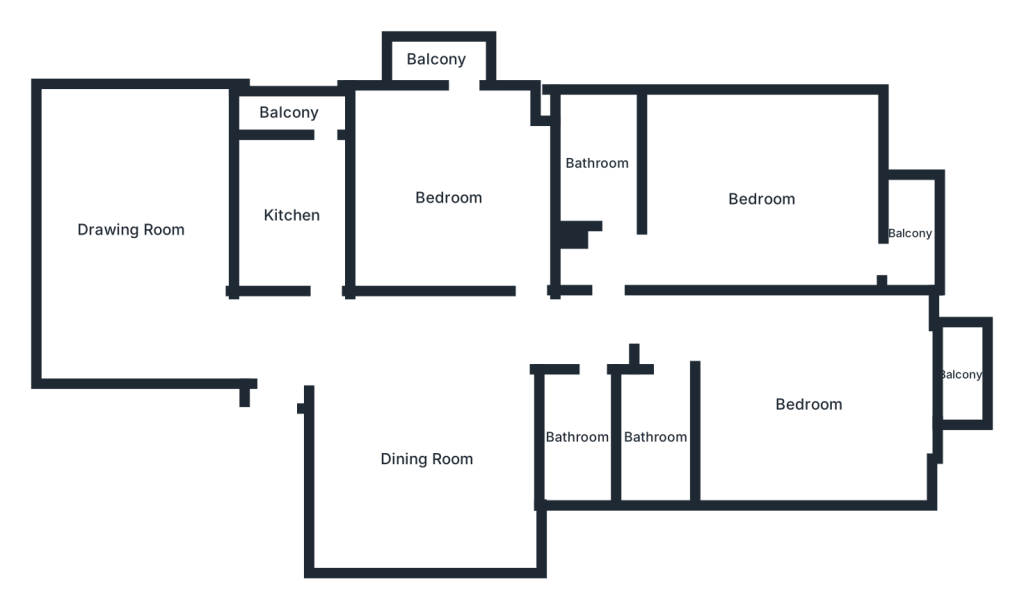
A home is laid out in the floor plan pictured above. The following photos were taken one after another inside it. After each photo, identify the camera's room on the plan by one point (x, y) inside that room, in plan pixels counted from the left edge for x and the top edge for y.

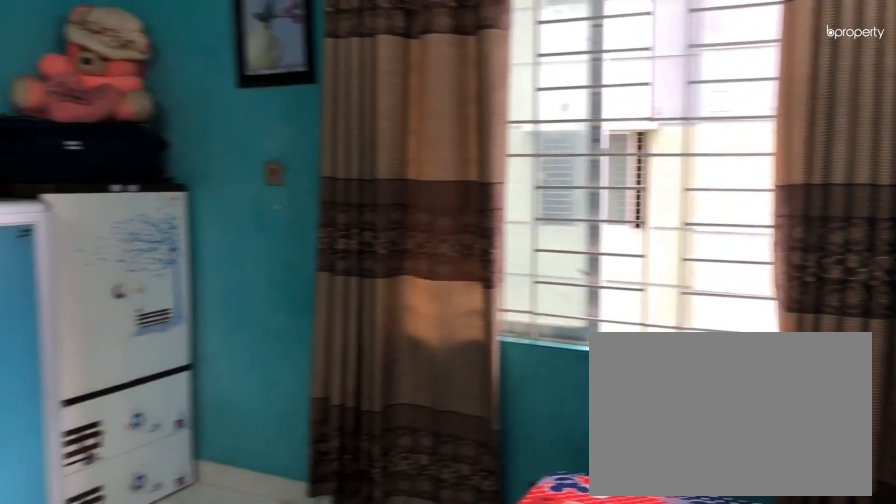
(762, 199)
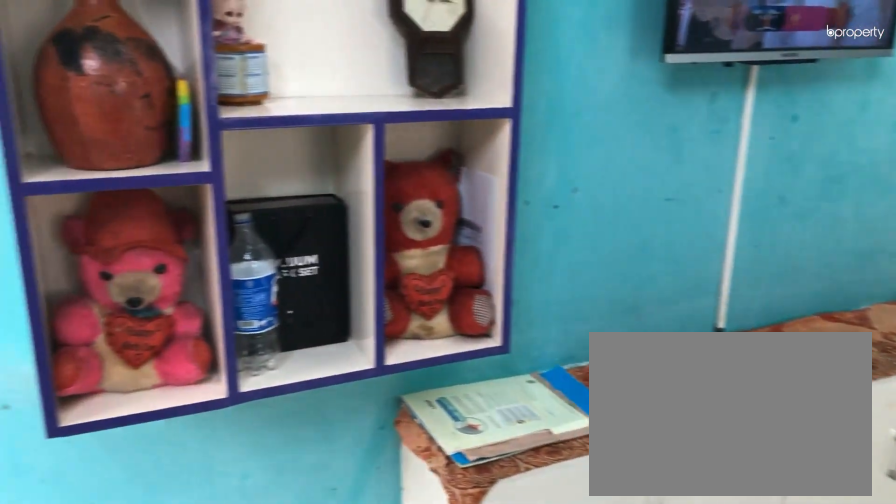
(762, 199)
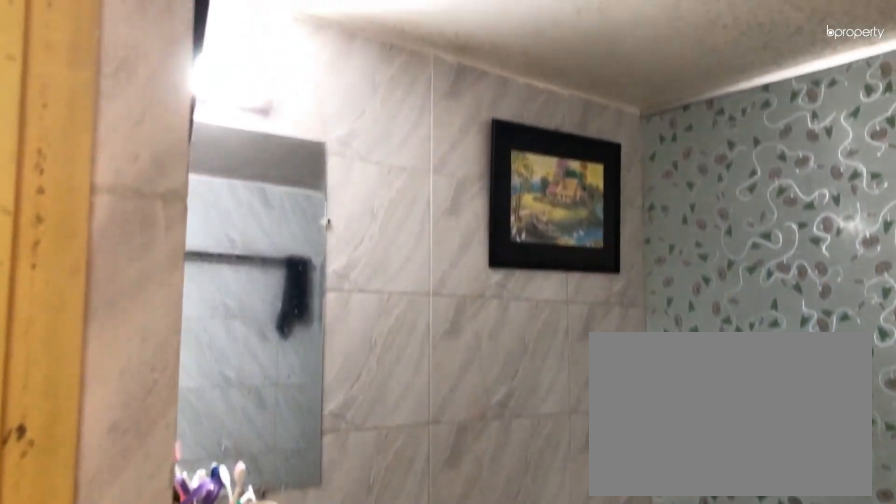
(596, 164)
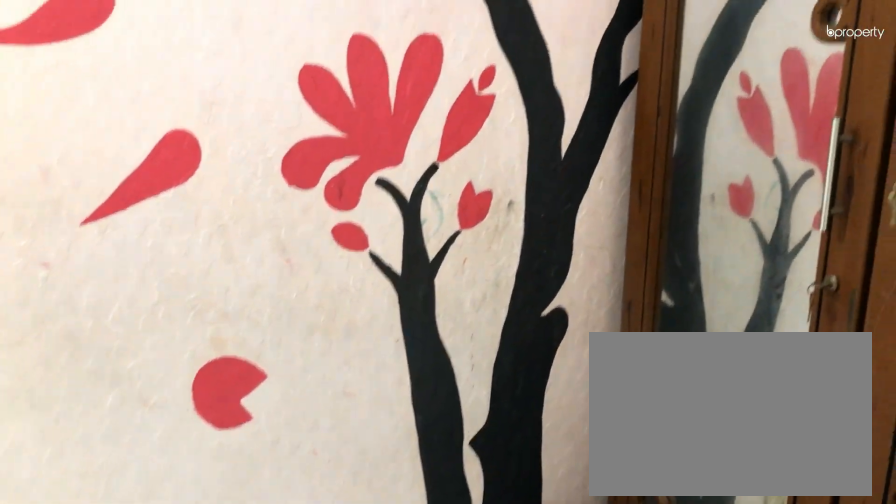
(810, 405)
